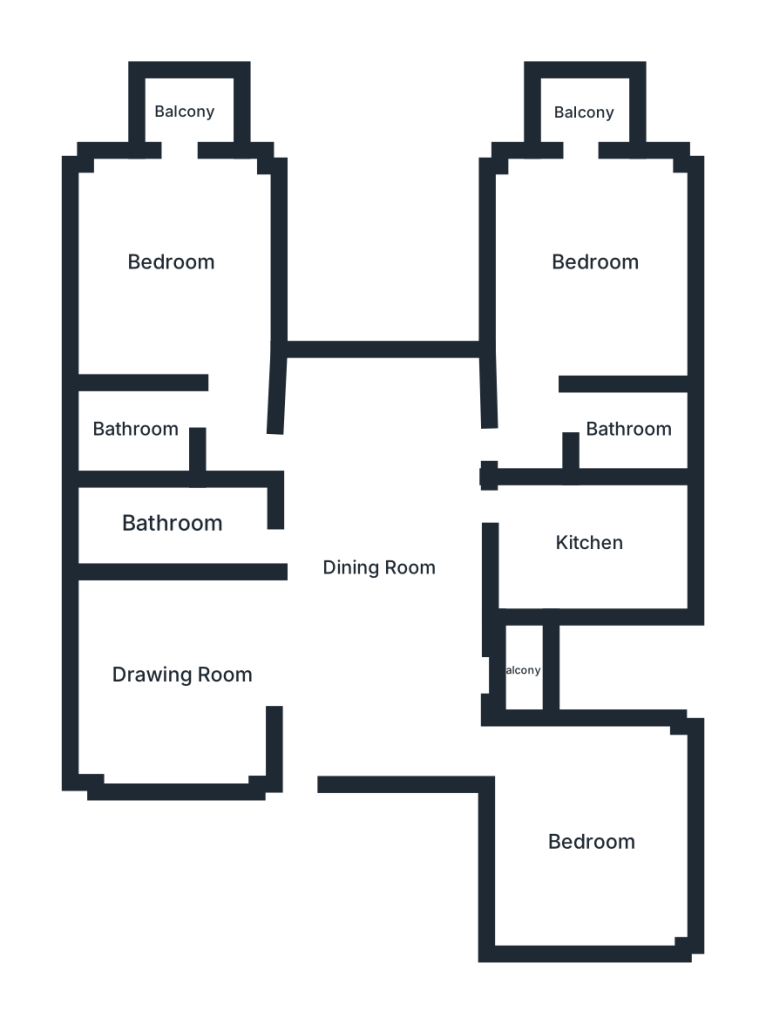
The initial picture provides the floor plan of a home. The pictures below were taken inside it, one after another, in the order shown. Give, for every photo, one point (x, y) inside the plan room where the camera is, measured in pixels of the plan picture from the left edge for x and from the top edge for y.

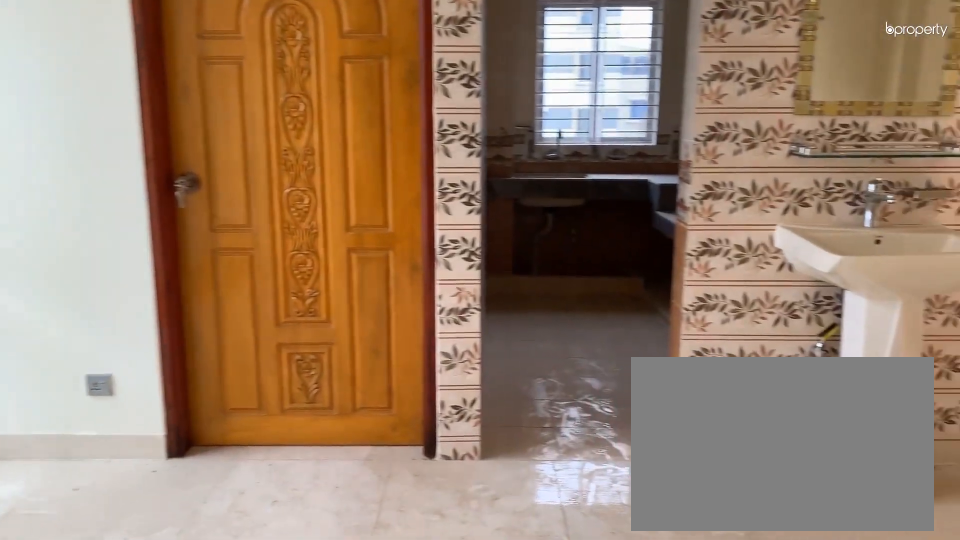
(374, 564)
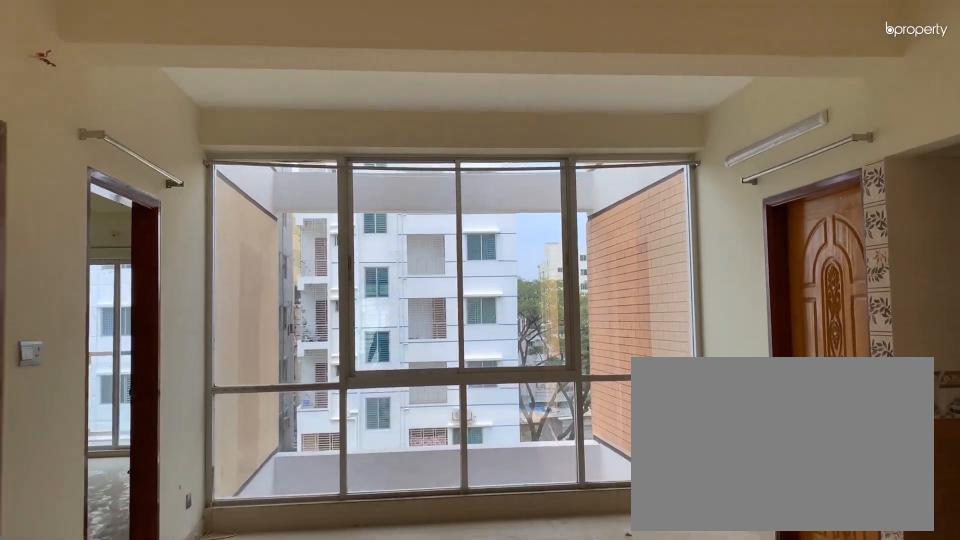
(375, 564)
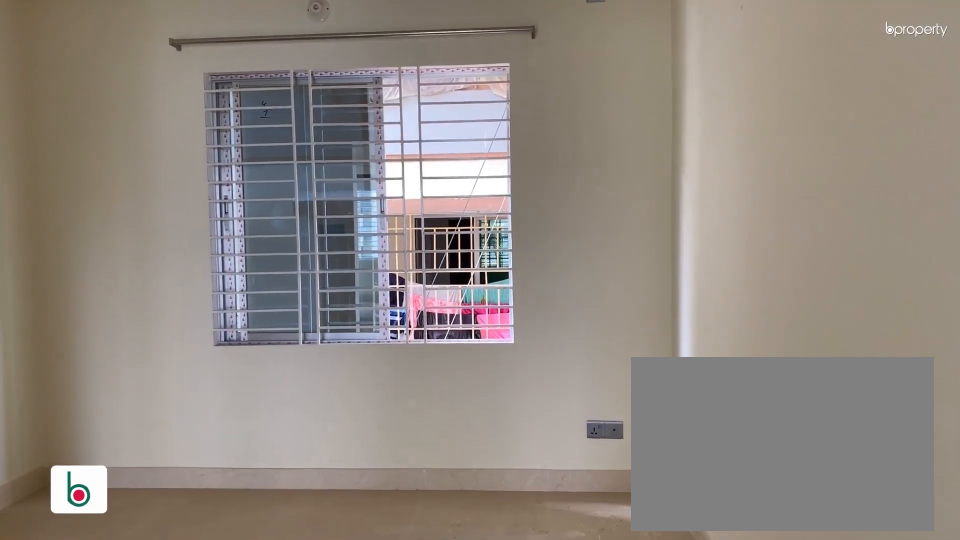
(183, 676)
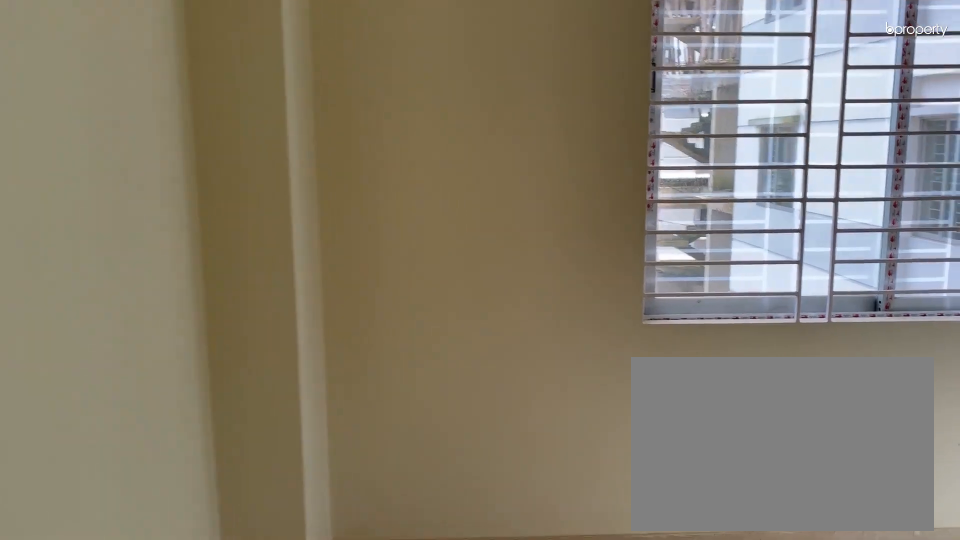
(591, 838)
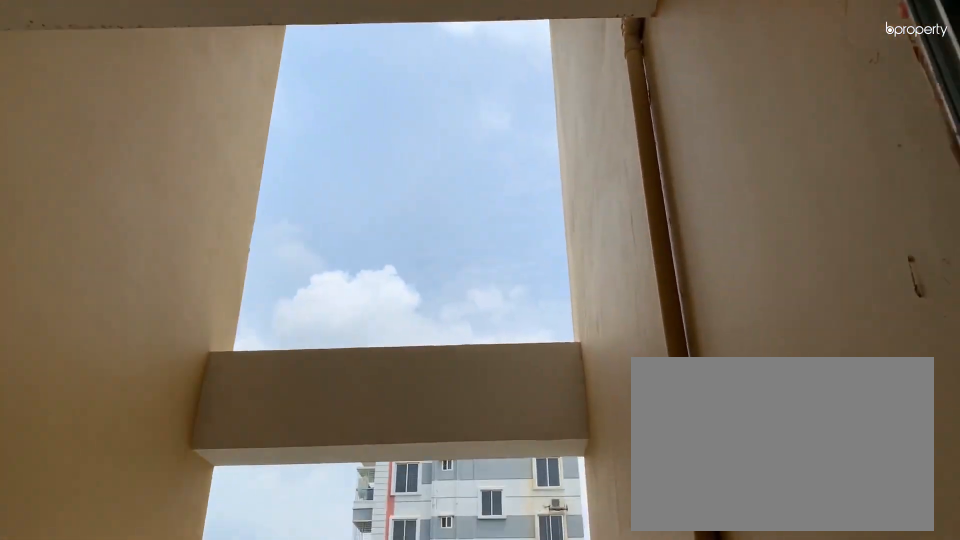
(516, 672)
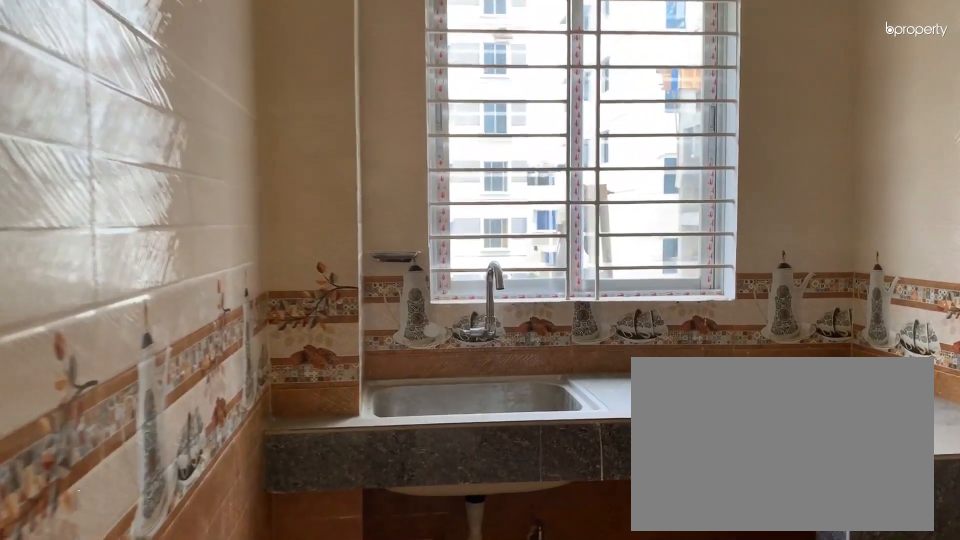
(582, 543)
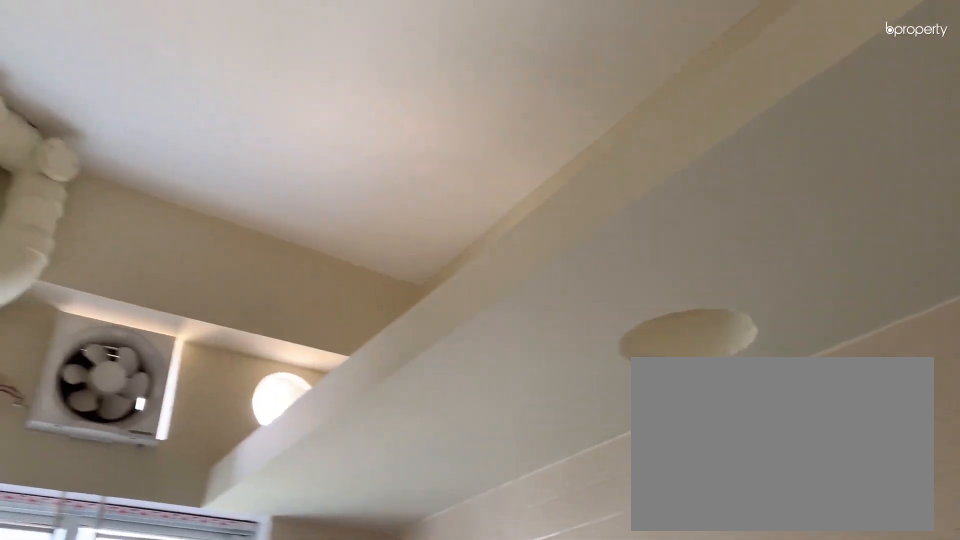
(581, 542)
